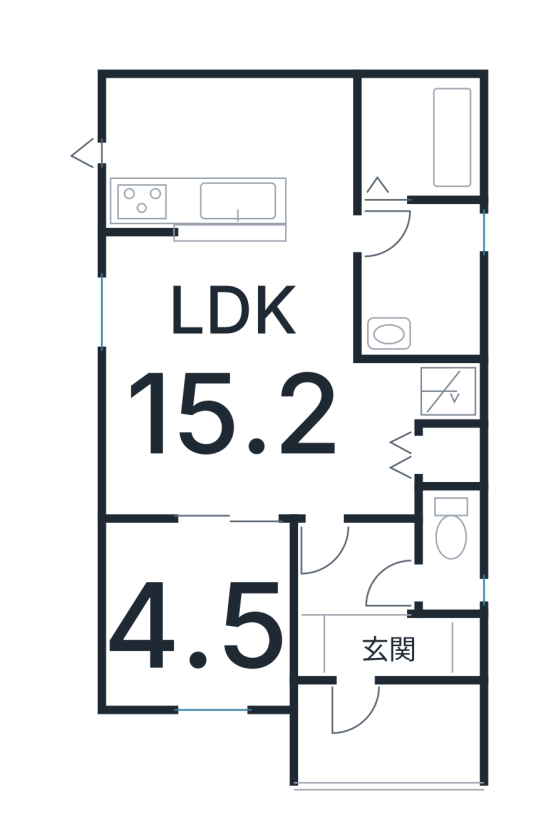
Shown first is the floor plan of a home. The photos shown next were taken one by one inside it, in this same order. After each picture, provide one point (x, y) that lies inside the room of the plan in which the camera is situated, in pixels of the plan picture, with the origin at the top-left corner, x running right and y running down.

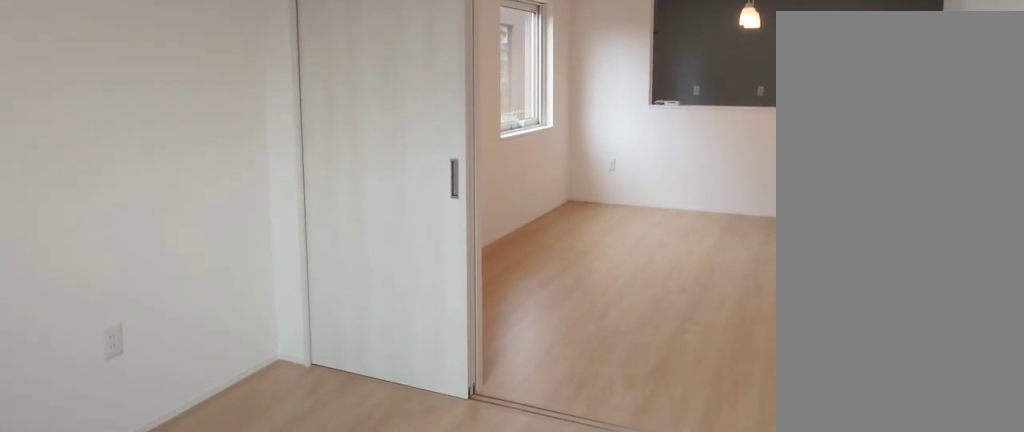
(181, 623)
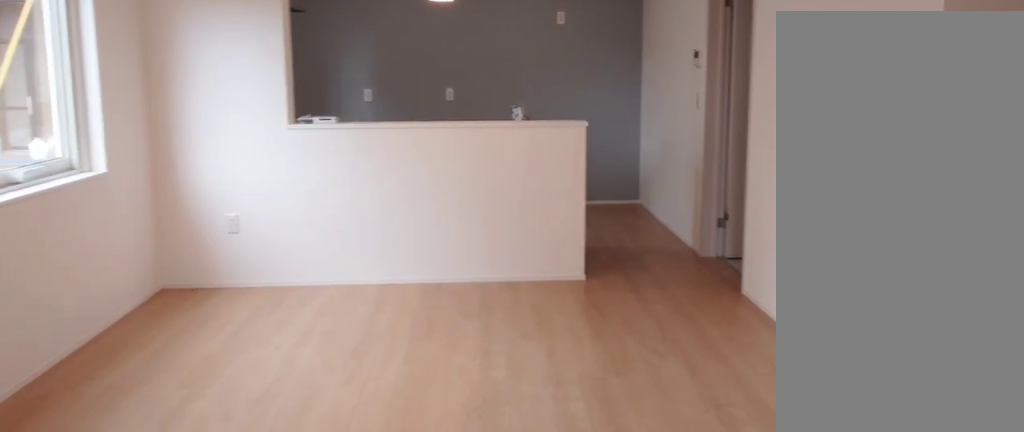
(212, 394)
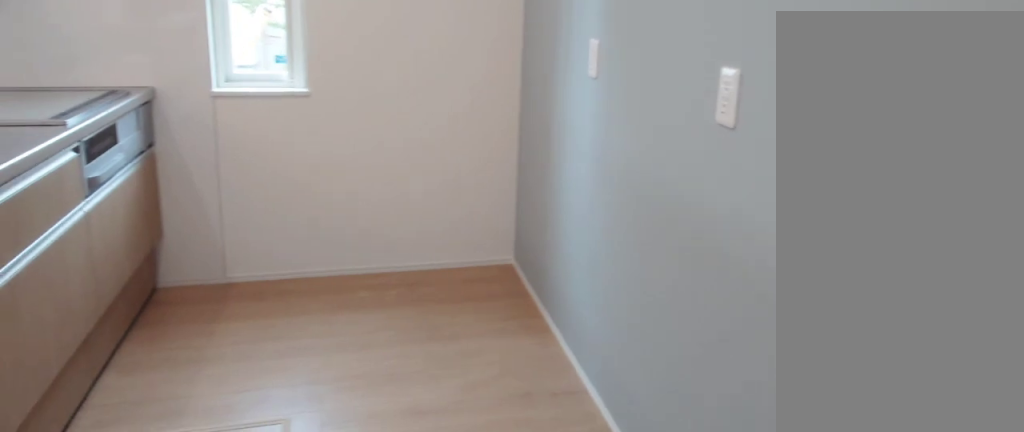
(219, 168)
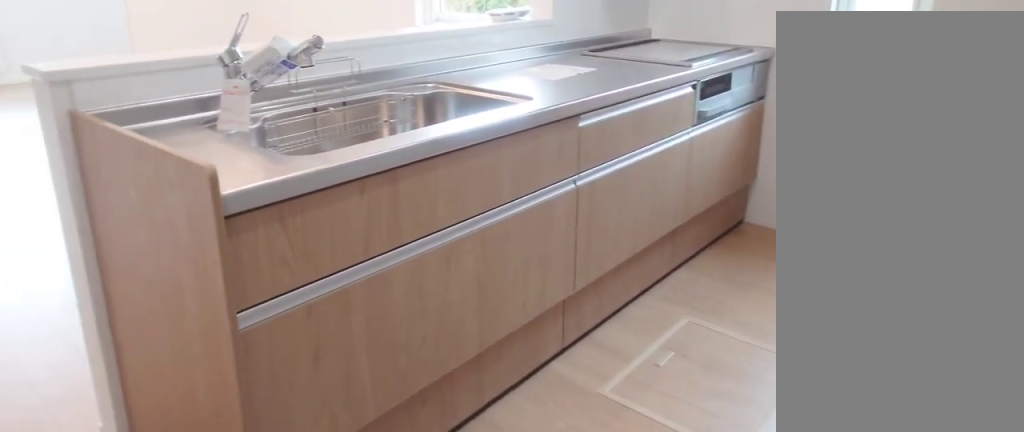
(219, 168)
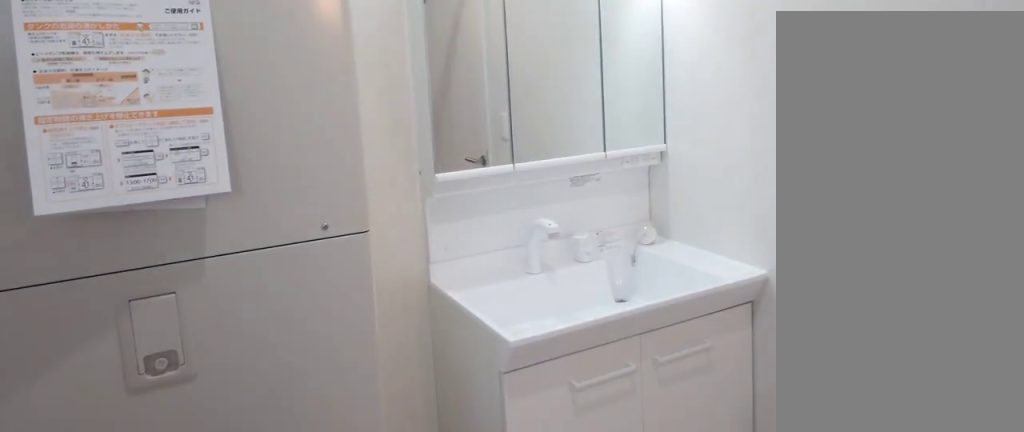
(414, 296)
